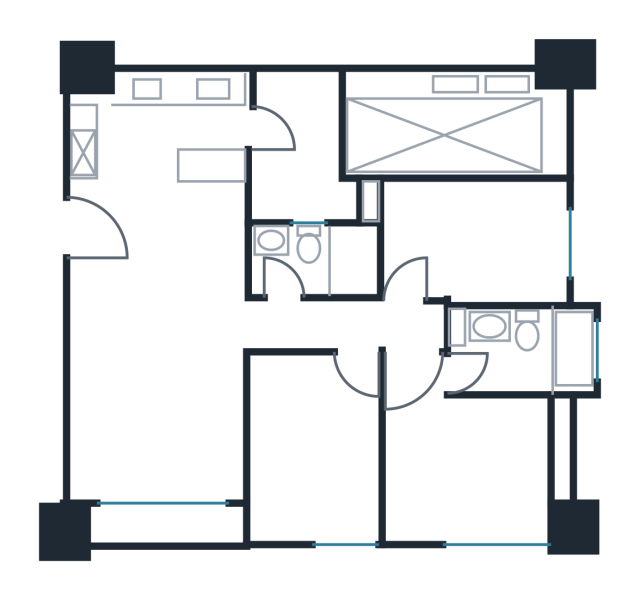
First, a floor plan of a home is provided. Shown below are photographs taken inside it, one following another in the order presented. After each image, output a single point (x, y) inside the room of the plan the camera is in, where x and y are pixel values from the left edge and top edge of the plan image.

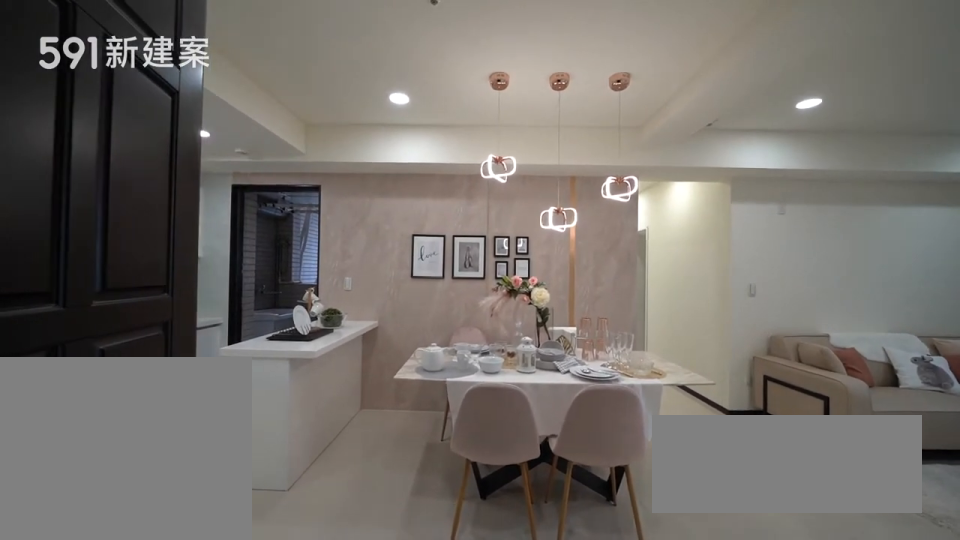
(181, 242)
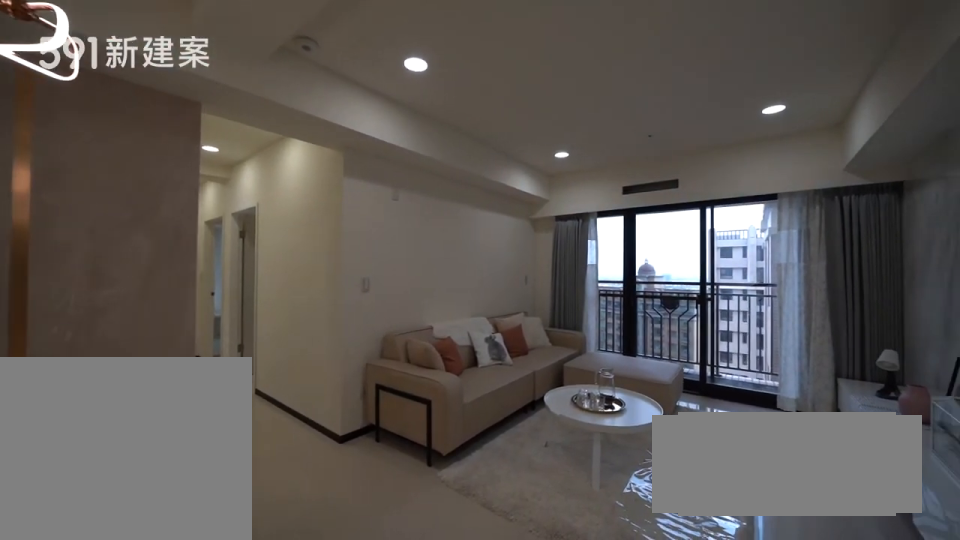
(158, 403)
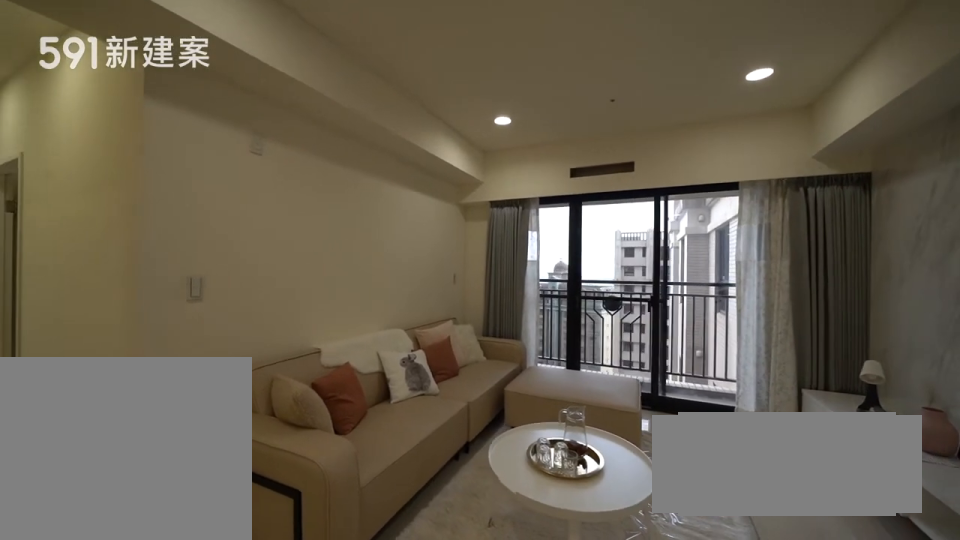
(158, 403)
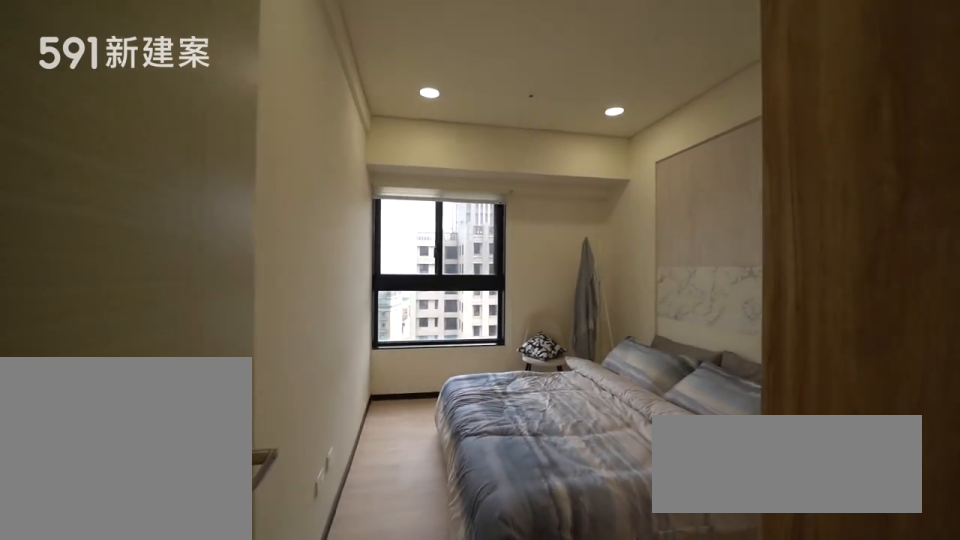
(314, 449)
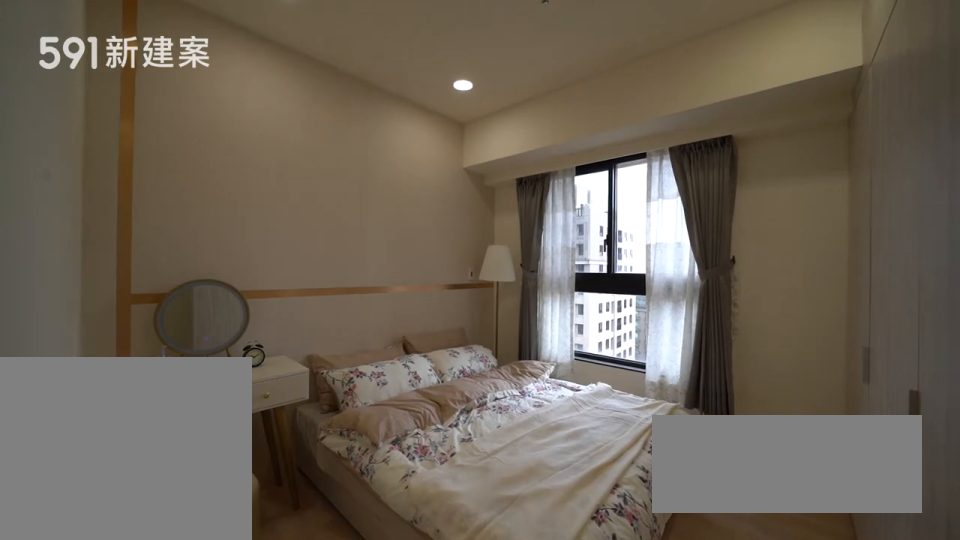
(463, 459)
